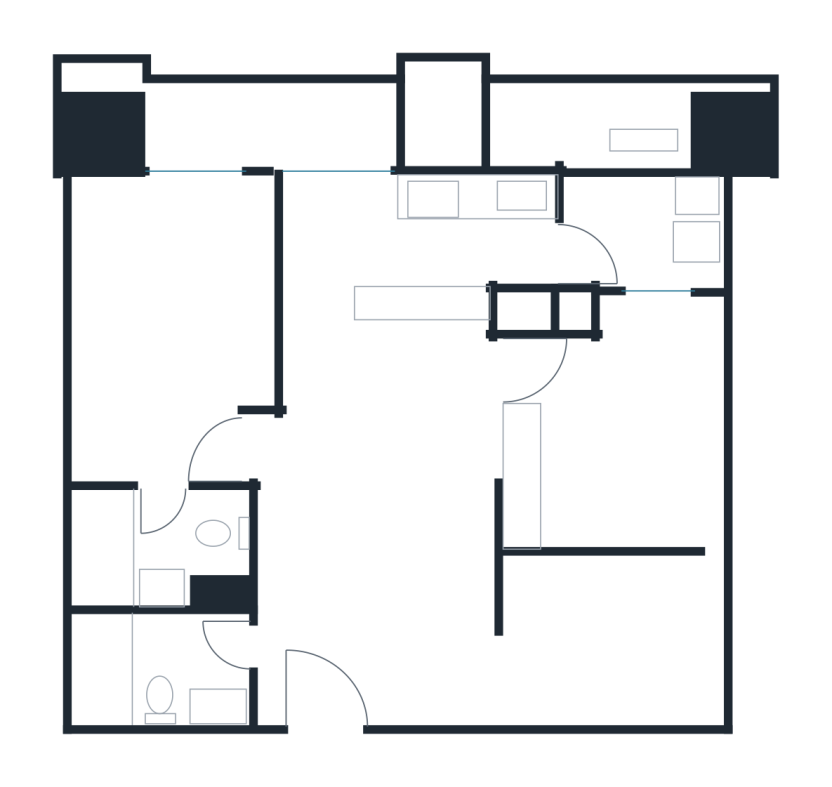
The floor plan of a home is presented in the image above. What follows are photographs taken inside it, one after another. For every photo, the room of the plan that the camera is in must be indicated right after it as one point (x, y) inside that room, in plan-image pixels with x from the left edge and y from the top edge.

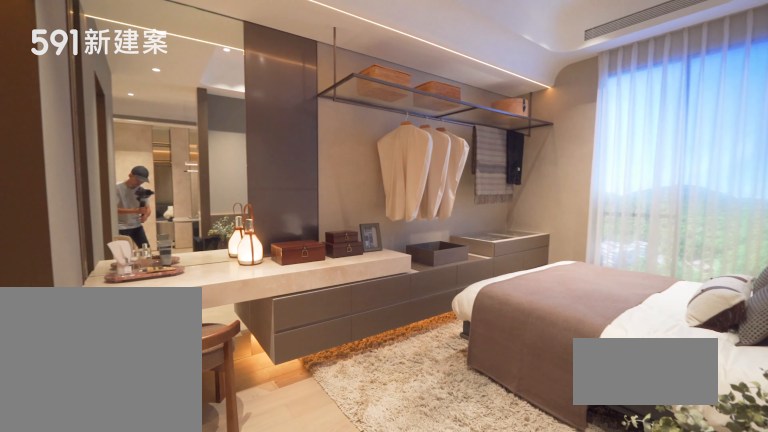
(170, 324)
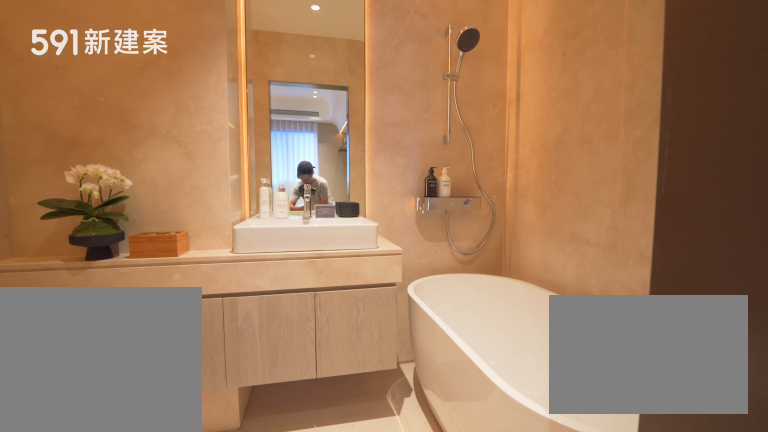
(163, 549)
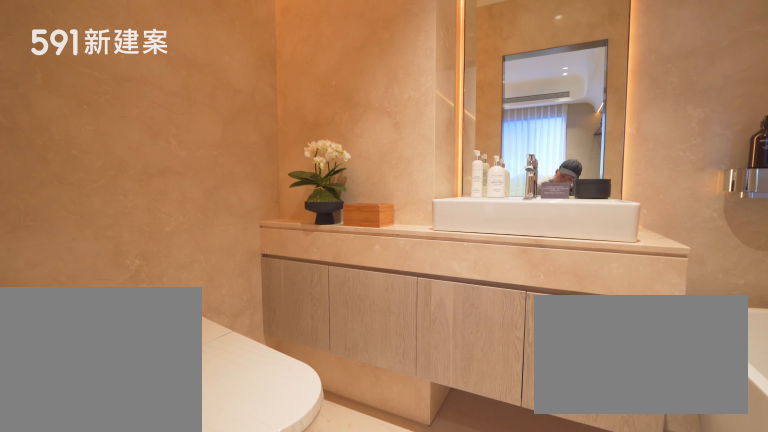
(163, 549)
